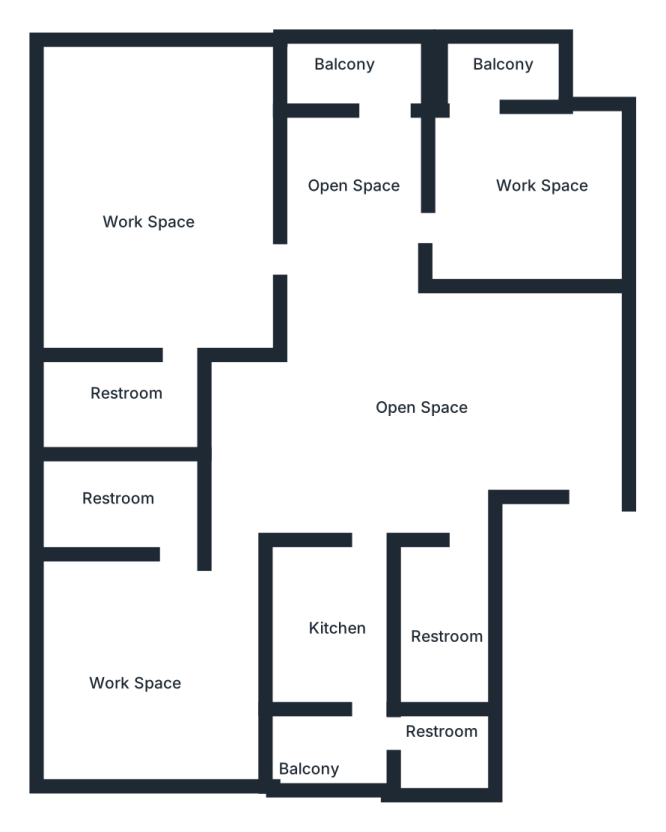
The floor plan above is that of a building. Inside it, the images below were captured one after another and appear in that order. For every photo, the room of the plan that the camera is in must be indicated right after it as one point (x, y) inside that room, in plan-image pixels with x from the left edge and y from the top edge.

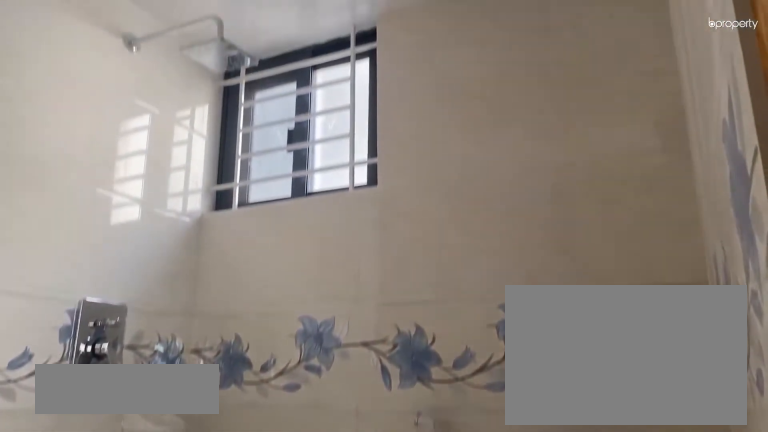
(133, 402)
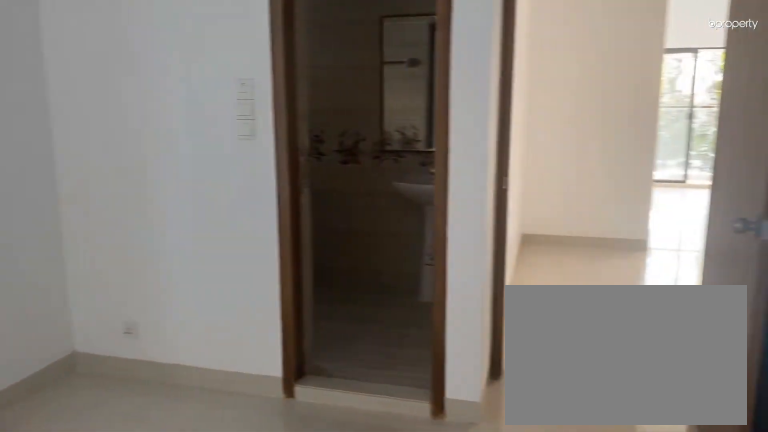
(157, 649)
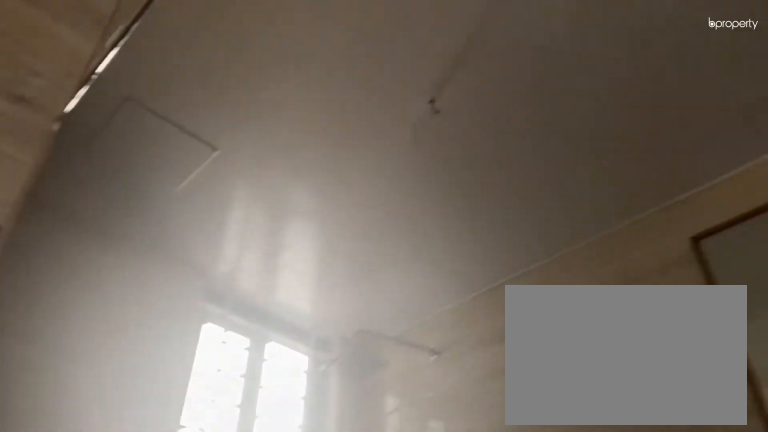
(129, 505)
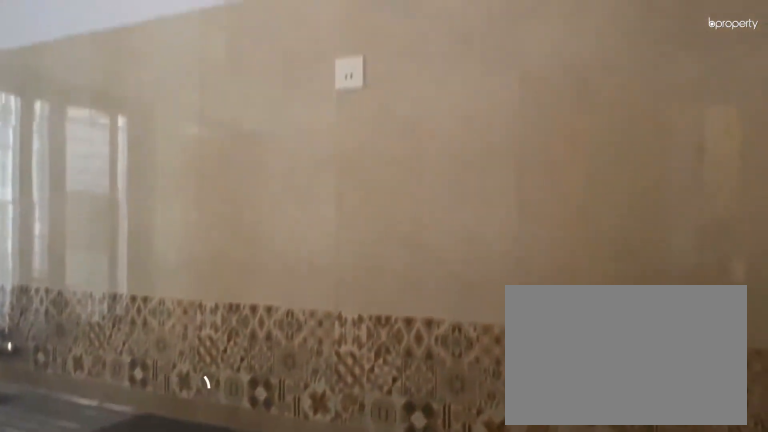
(340, 626)
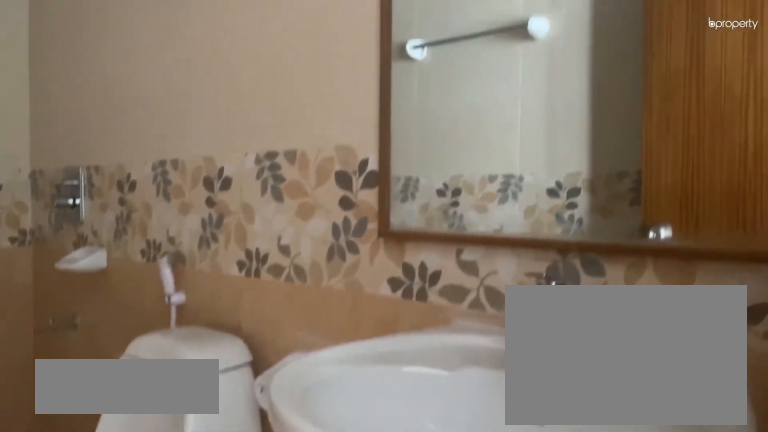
(448, 642)
